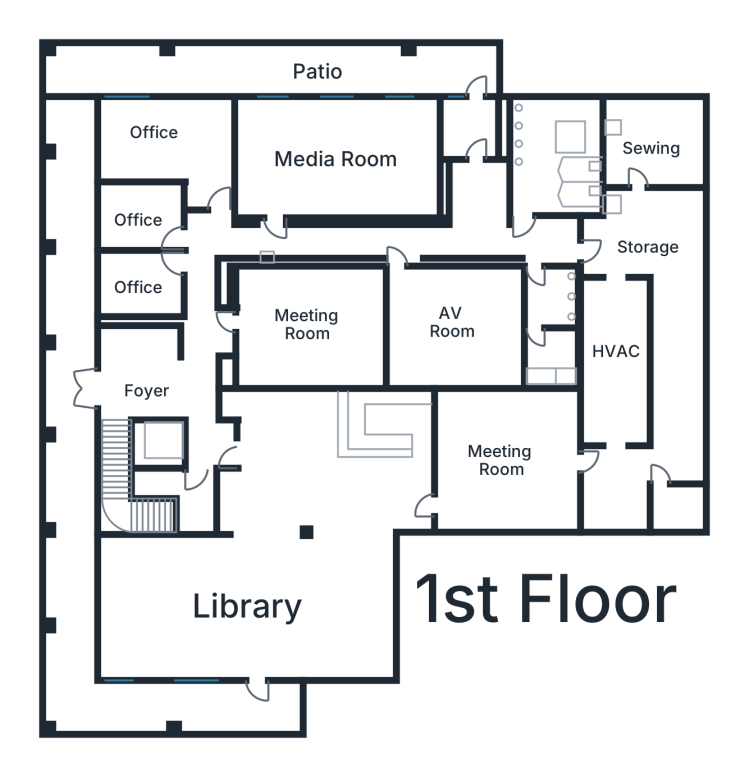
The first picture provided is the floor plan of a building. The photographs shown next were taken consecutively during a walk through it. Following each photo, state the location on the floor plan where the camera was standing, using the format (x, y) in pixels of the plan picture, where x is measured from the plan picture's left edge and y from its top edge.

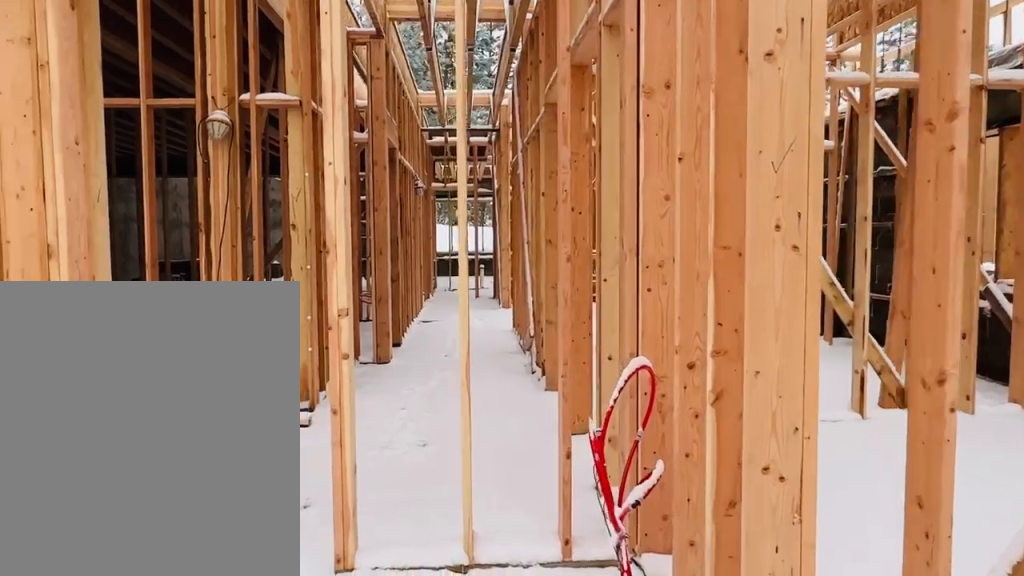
(178, 133)
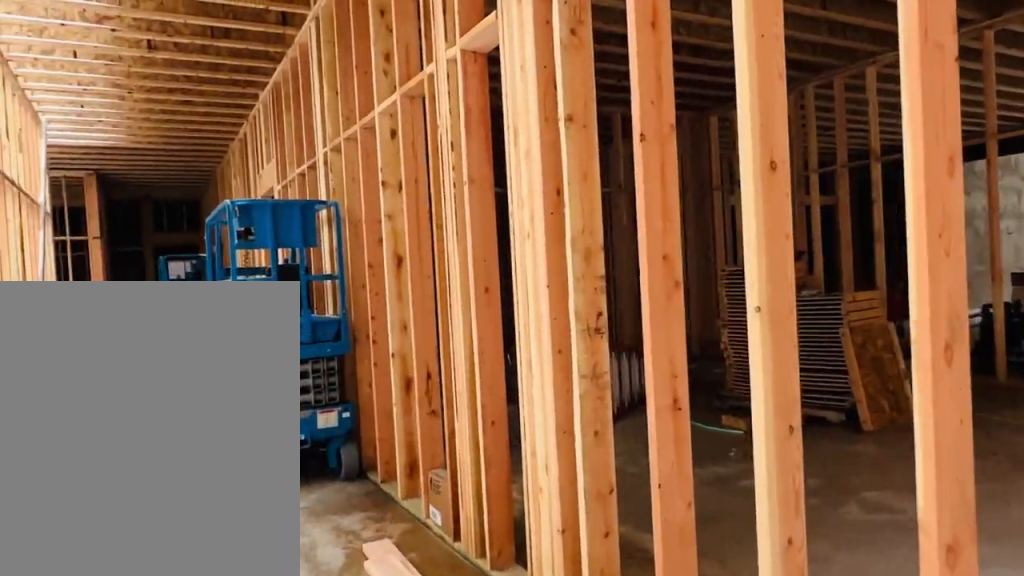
(218, 221)
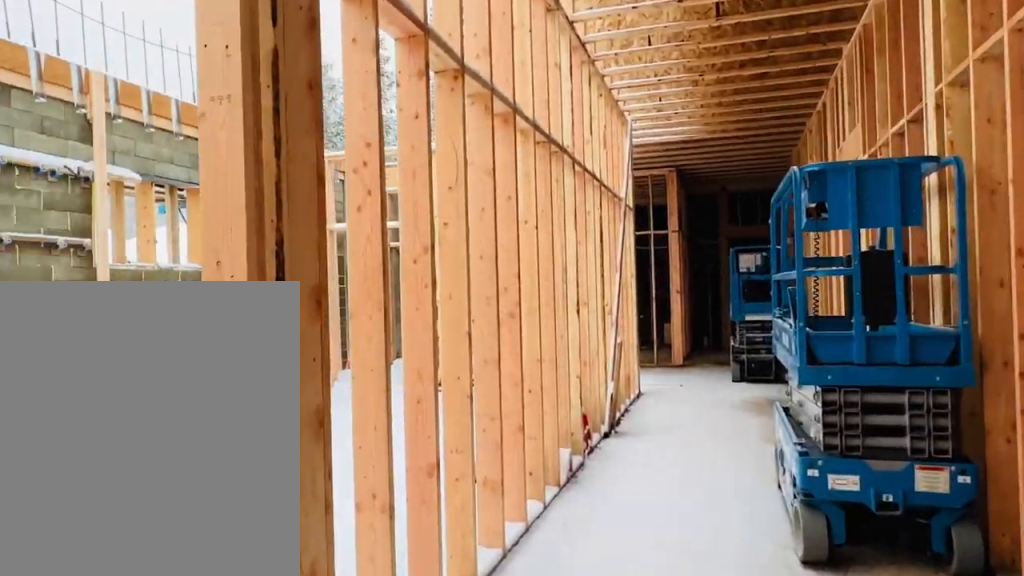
(245, 221)
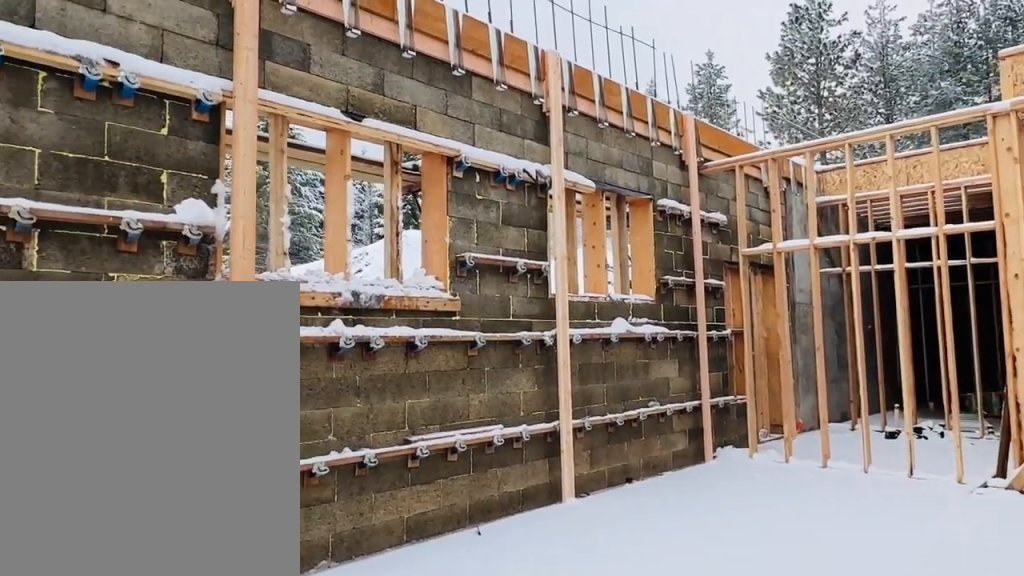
(293, 160)
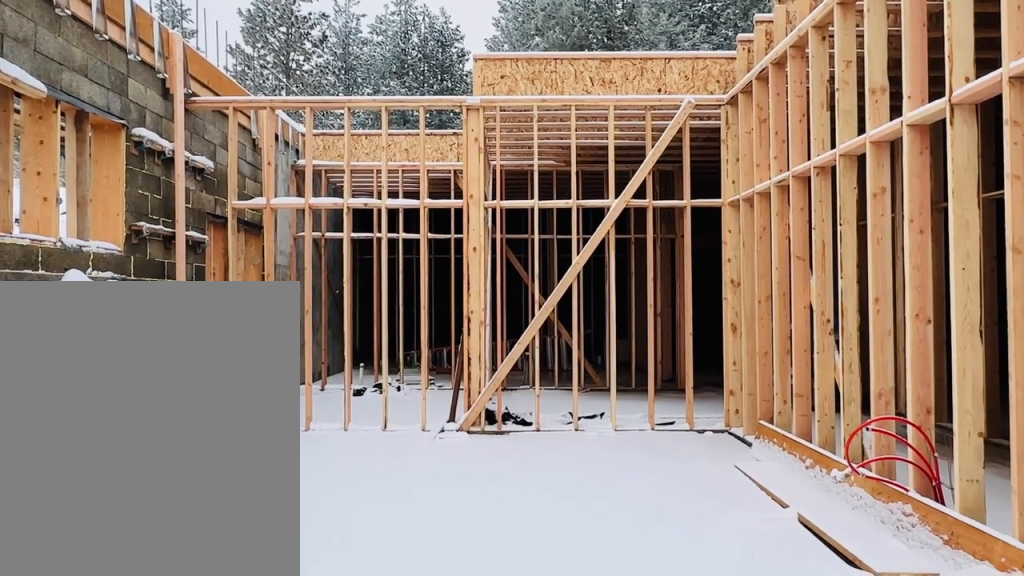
(292, 155)
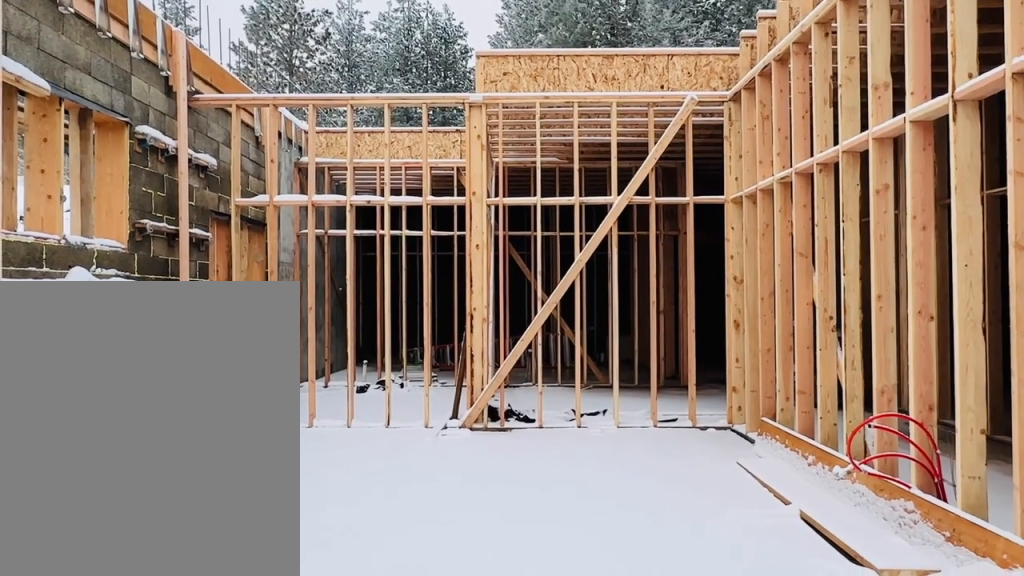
(292, 155)
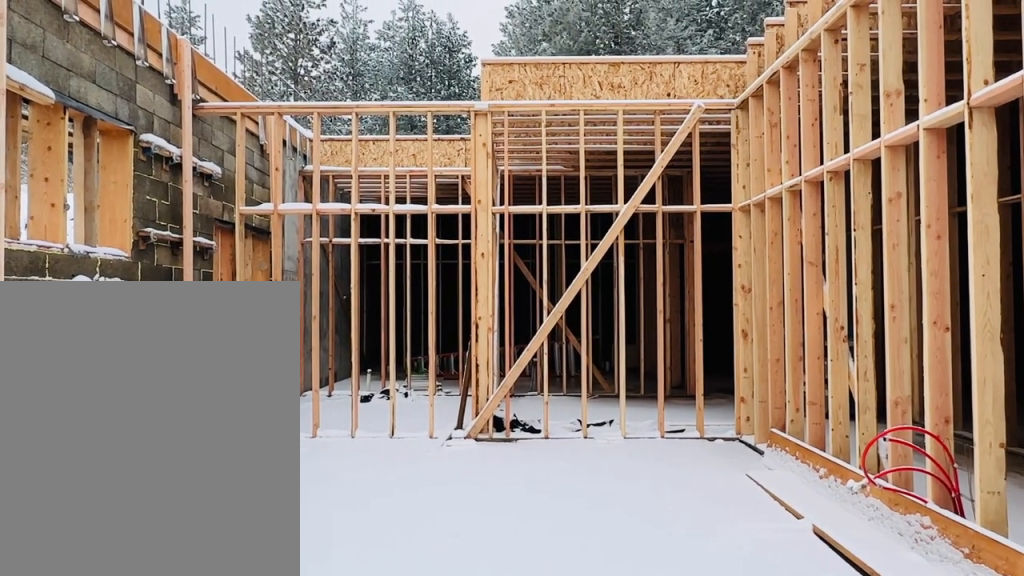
(292, 154)
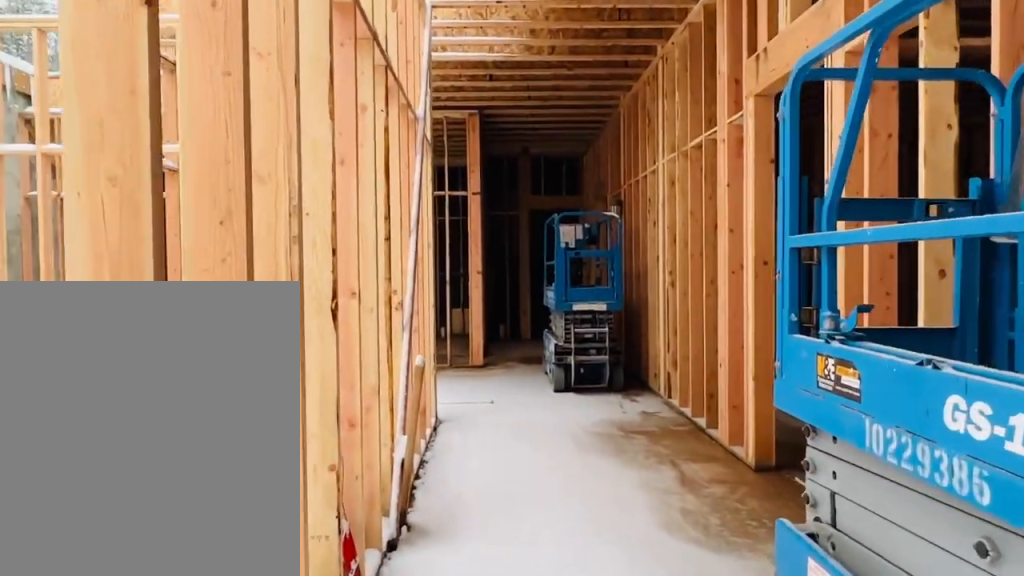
(285, 222)
